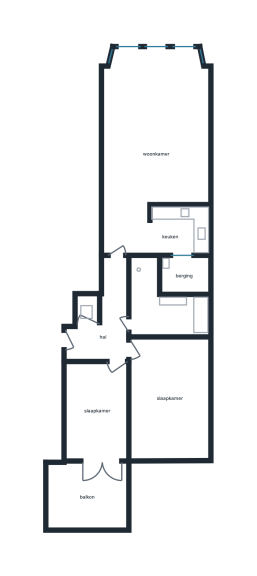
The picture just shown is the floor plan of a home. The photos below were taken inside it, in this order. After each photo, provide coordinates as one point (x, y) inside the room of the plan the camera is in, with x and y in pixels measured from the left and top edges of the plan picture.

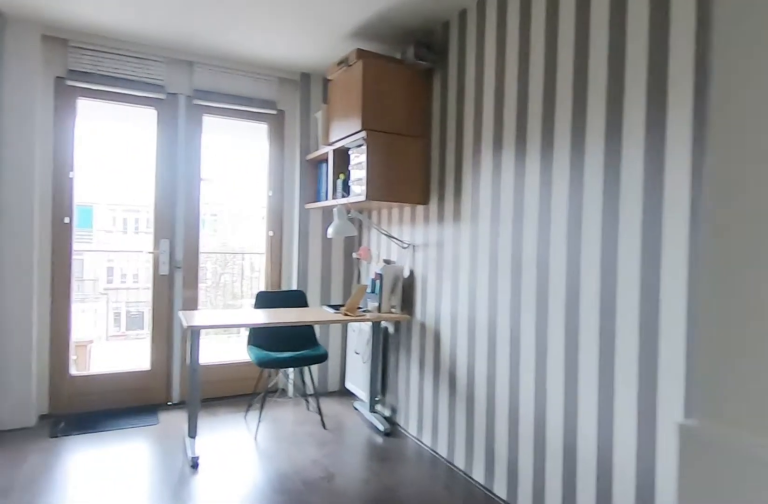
(98, 411)
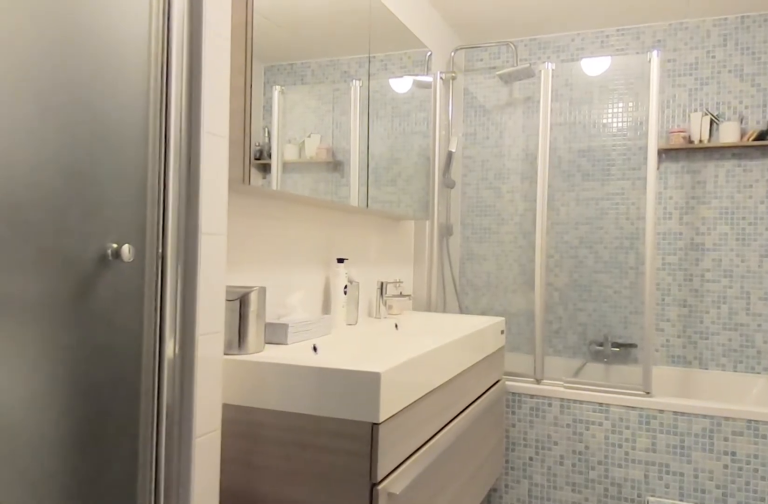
(162, 305)
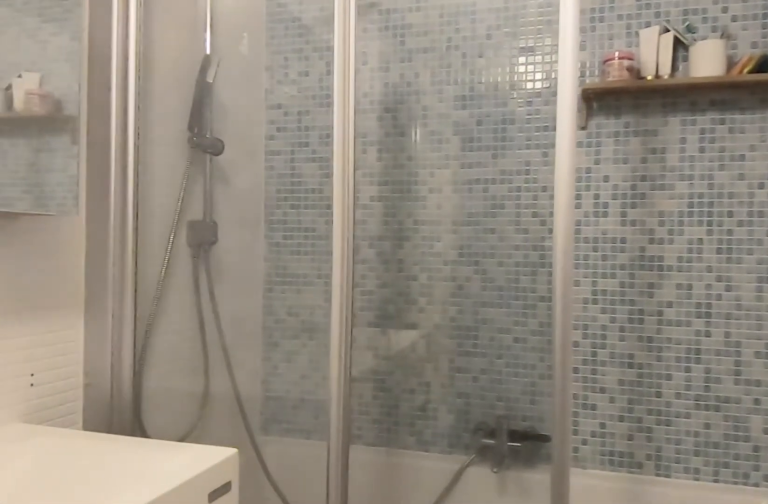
(162, 305)
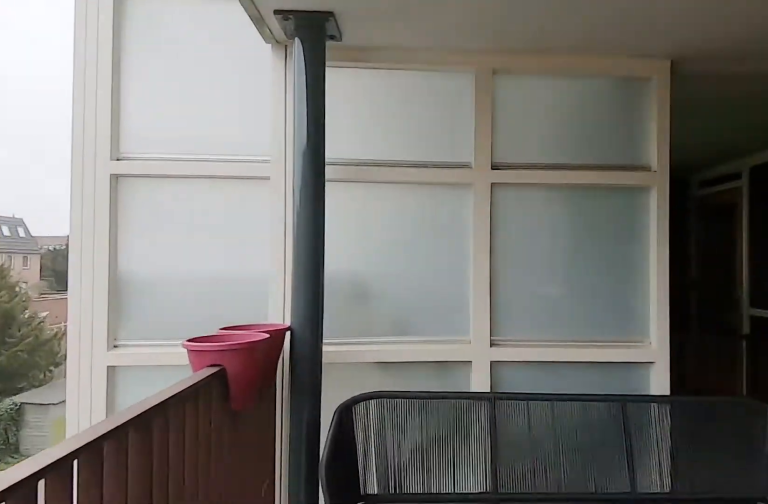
(90, 496)
